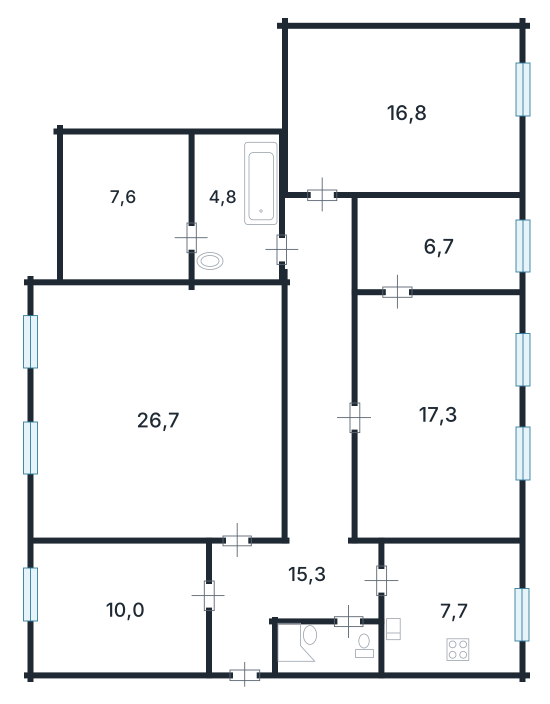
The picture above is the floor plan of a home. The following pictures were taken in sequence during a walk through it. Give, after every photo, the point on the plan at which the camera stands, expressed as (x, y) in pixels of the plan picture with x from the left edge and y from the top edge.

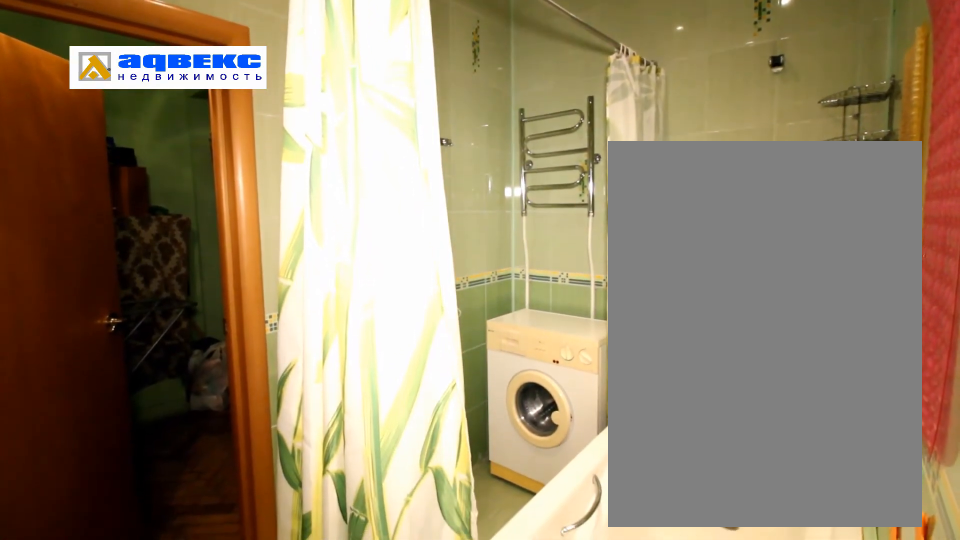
(218, 271)
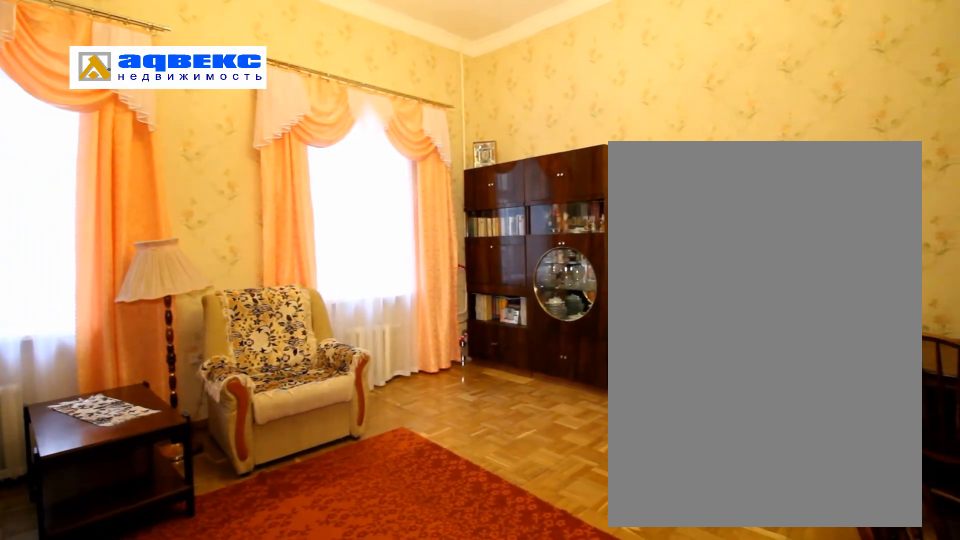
(108, 448)
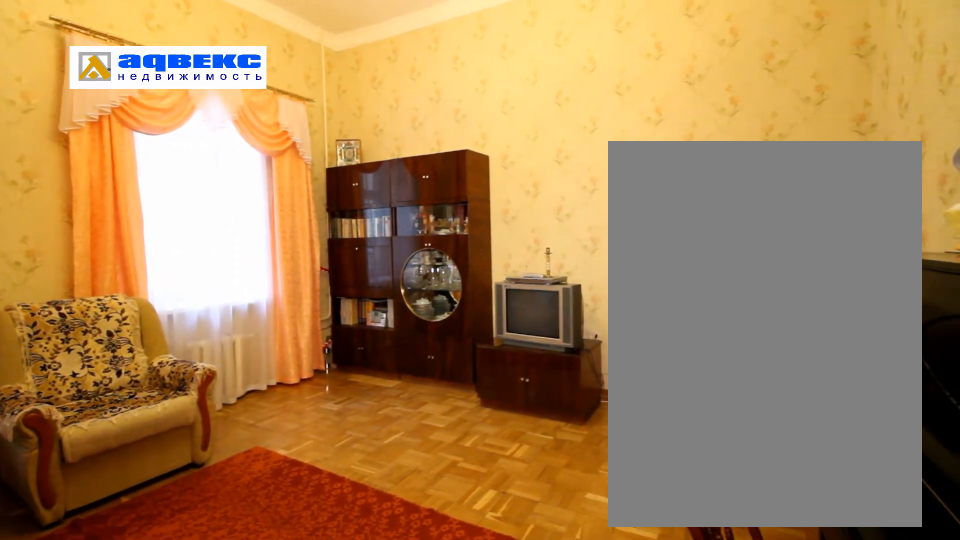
(108, 448)
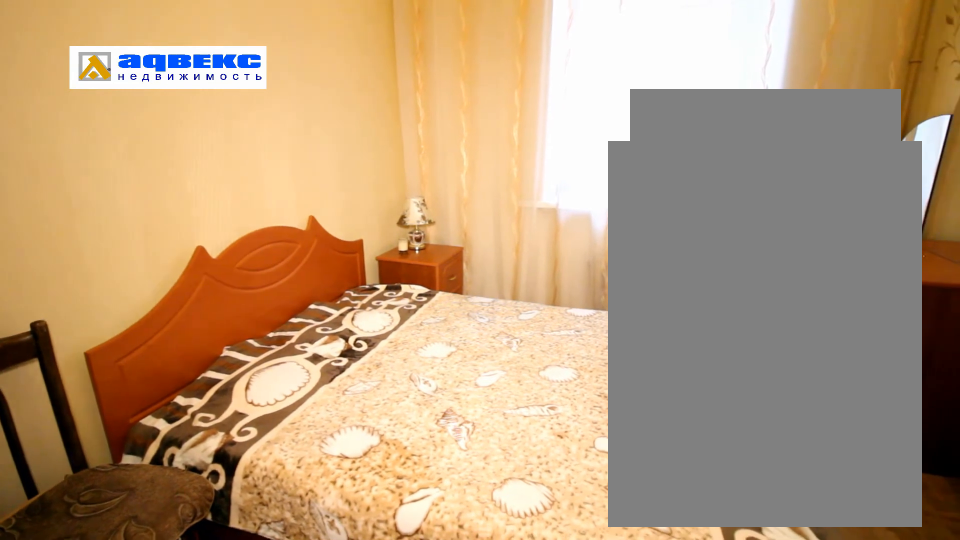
(86, 641)
